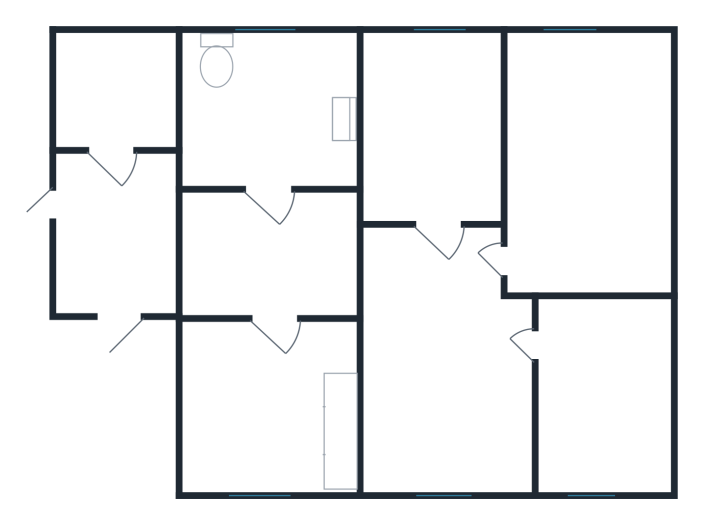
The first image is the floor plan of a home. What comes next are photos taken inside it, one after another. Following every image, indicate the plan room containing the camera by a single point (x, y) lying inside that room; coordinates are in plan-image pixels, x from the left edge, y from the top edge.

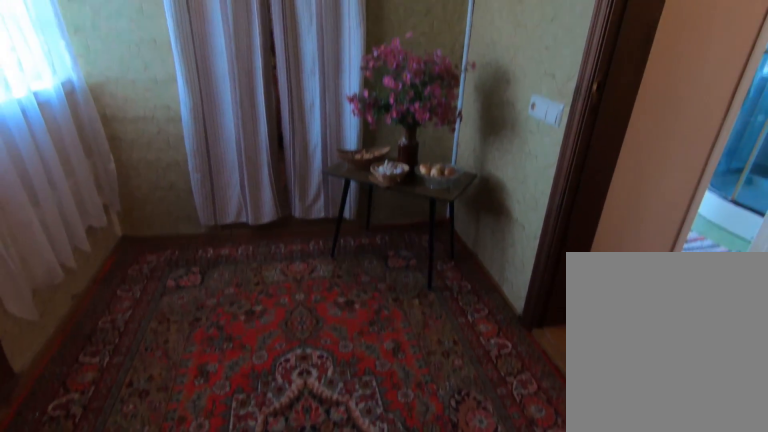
(115, 281)
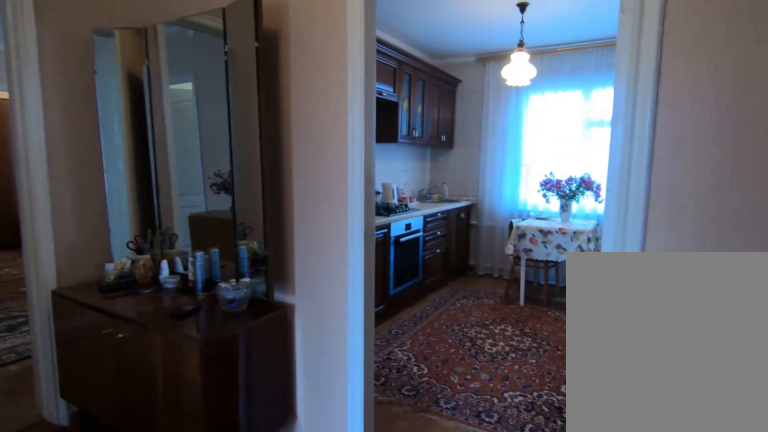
(248, 287)
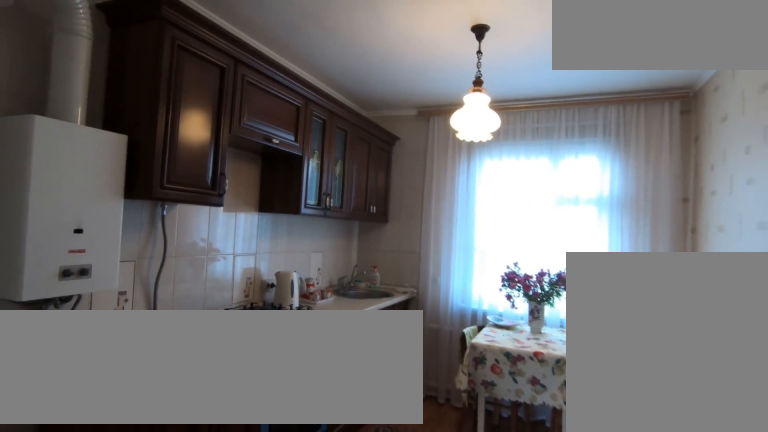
(280, 358)
